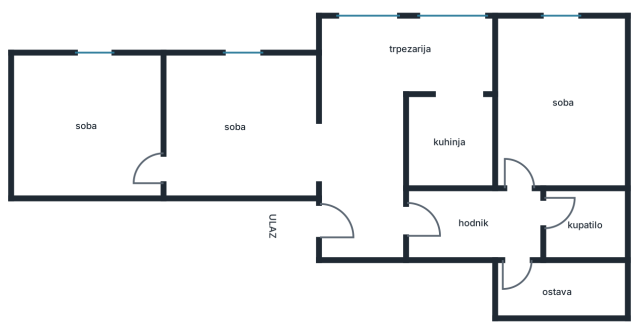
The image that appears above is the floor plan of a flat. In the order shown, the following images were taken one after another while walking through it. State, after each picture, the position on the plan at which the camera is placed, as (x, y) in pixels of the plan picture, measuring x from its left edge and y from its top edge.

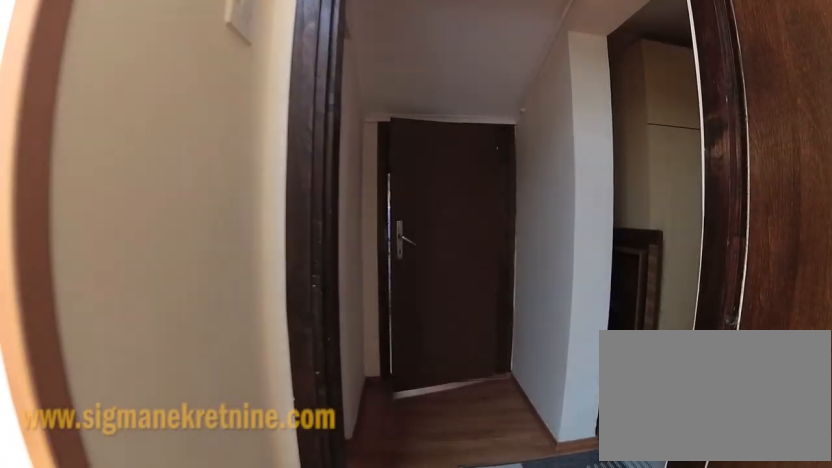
(527, 125)
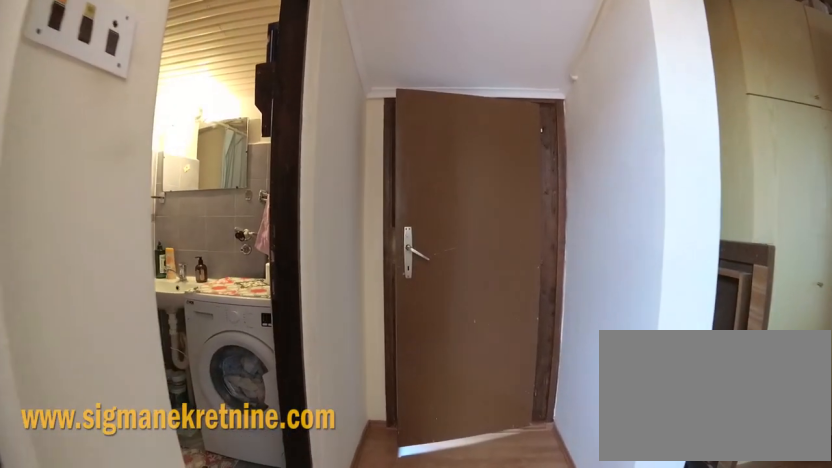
(527, 151)
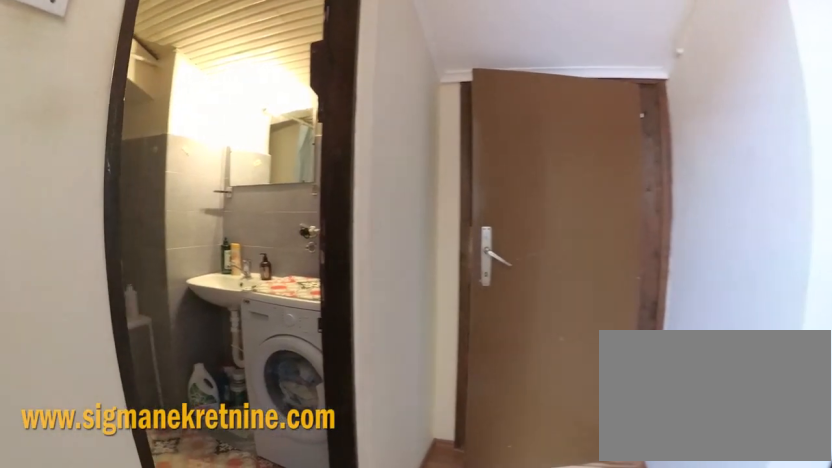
(527, 170)
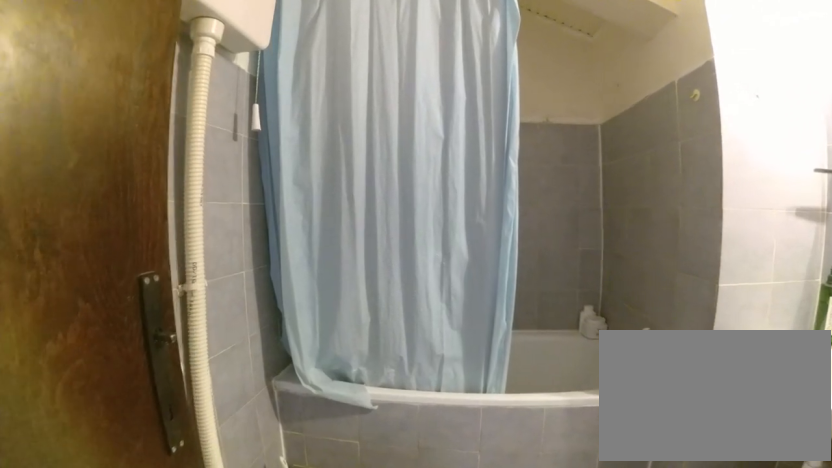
(542, 220)
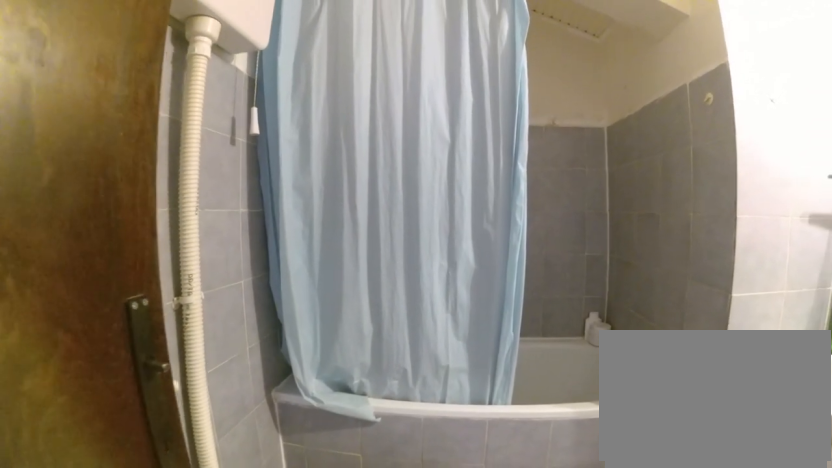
(552, 224)
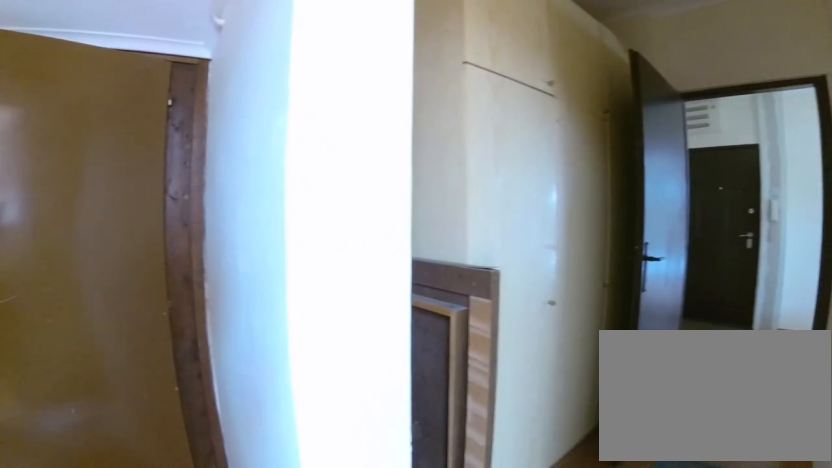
(525, 214)
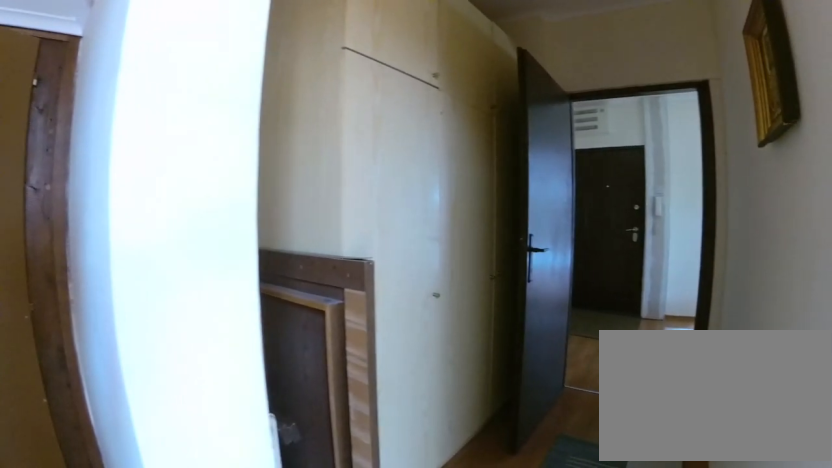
(526, 219)
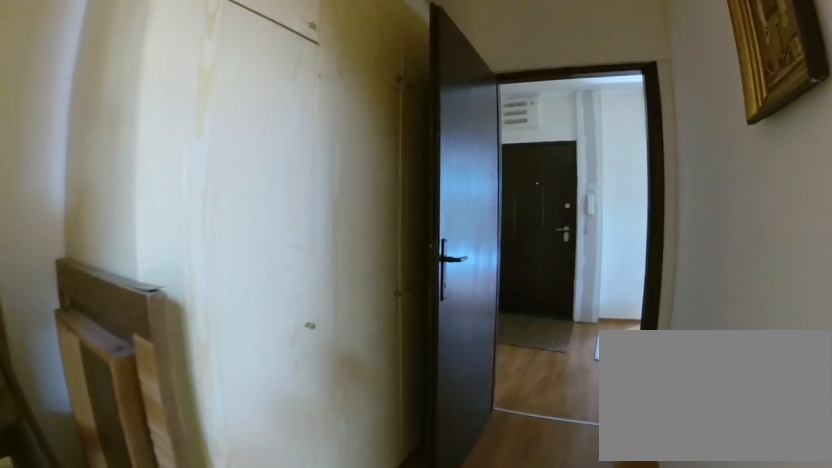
(518, 226)
